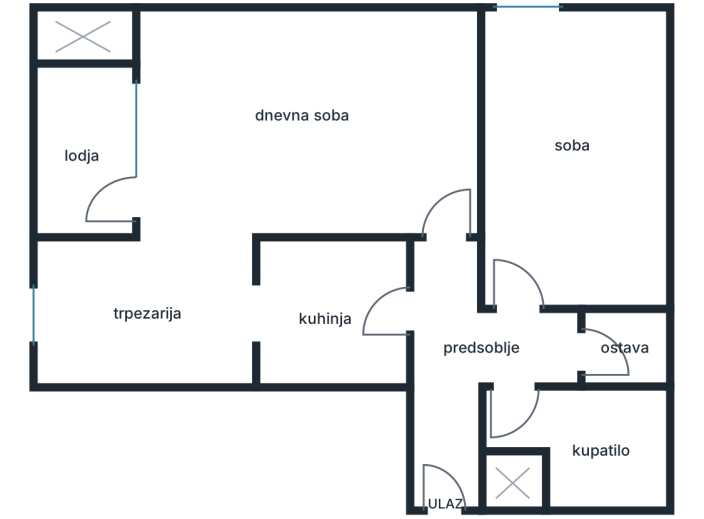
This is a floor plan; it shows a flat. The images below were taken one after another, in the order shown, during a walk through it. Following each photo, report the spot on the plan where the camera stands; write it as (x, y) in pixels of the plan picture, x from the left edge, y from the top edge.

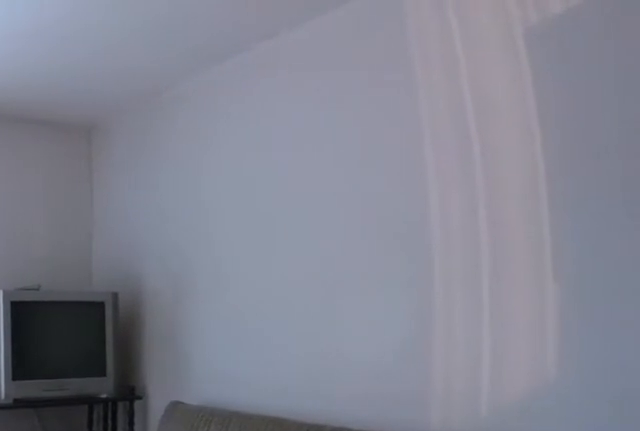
(531, 296)
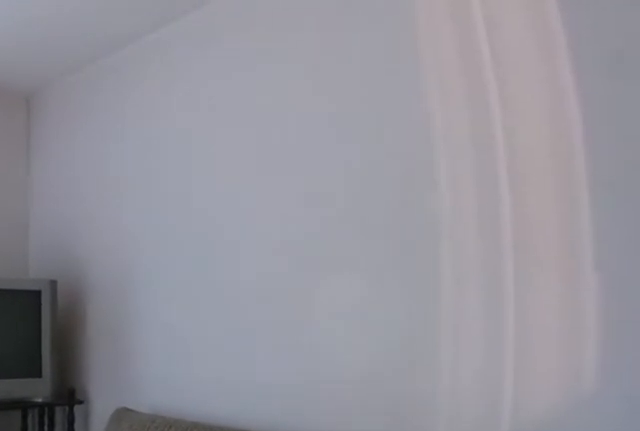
(531, 241)
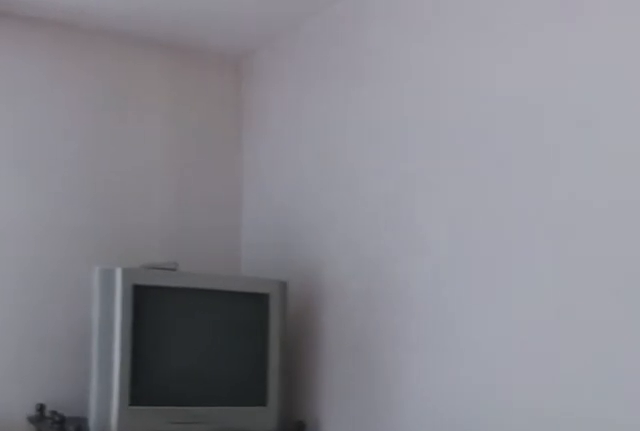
(531, 193)
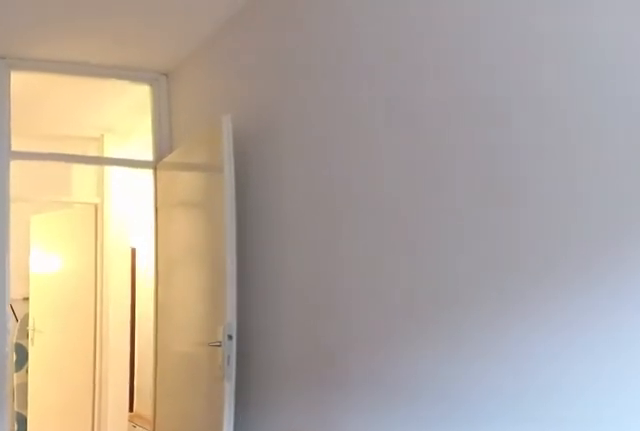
(533, 72)
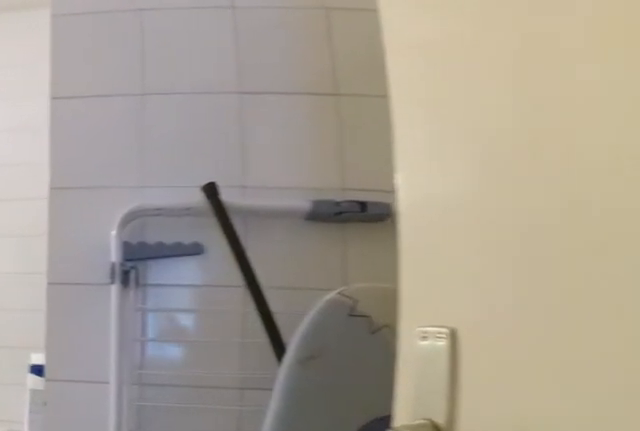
(529, 375)
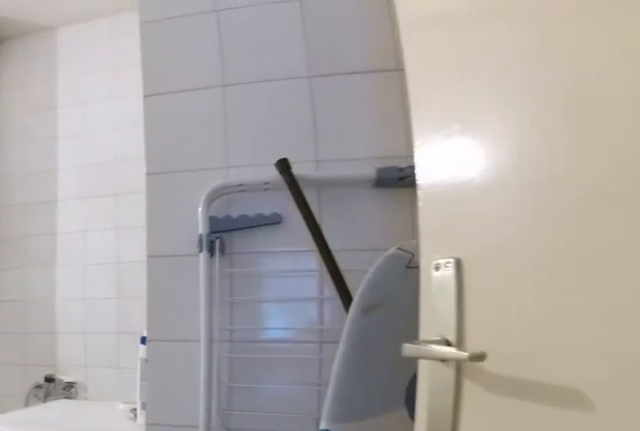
(526, 360)
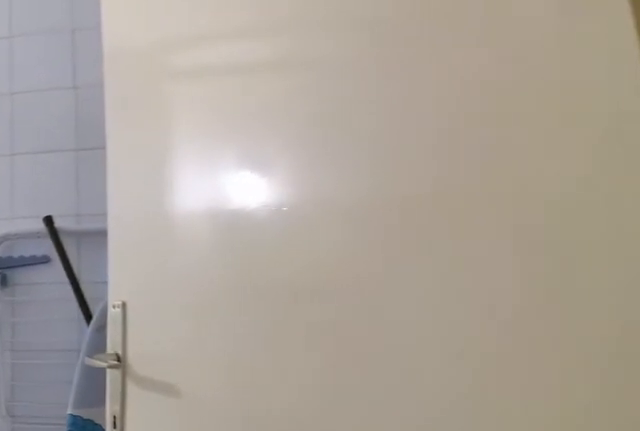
(530, 345)
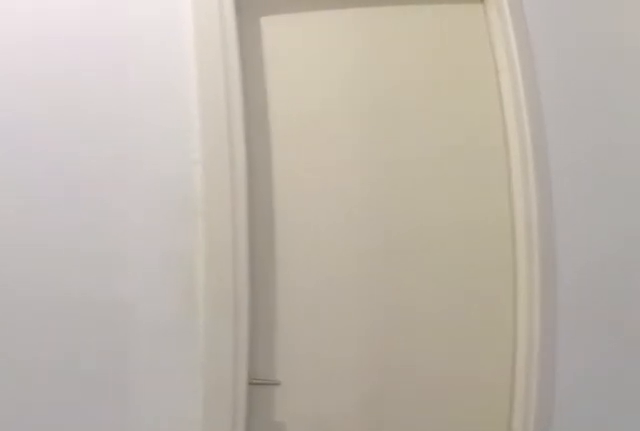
(469, 358)
